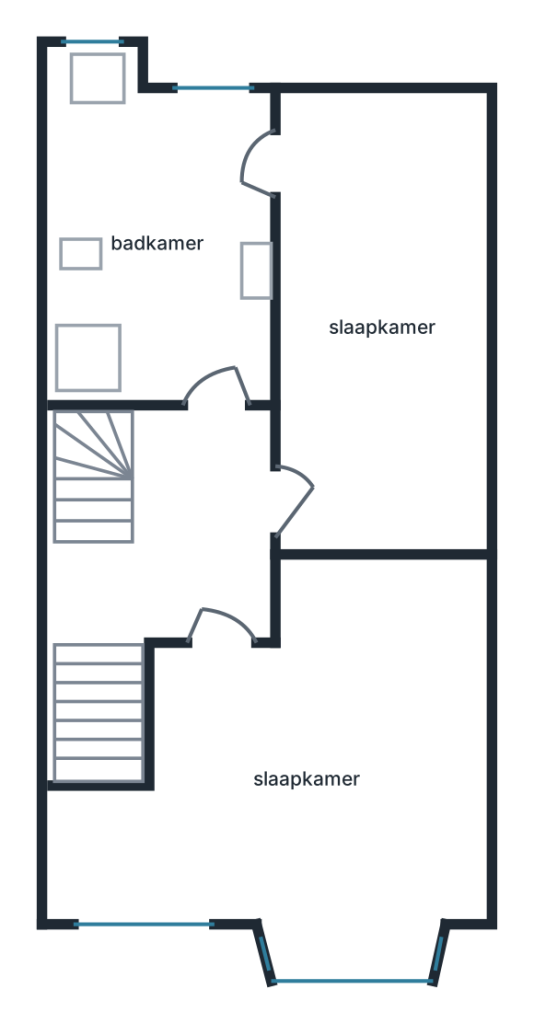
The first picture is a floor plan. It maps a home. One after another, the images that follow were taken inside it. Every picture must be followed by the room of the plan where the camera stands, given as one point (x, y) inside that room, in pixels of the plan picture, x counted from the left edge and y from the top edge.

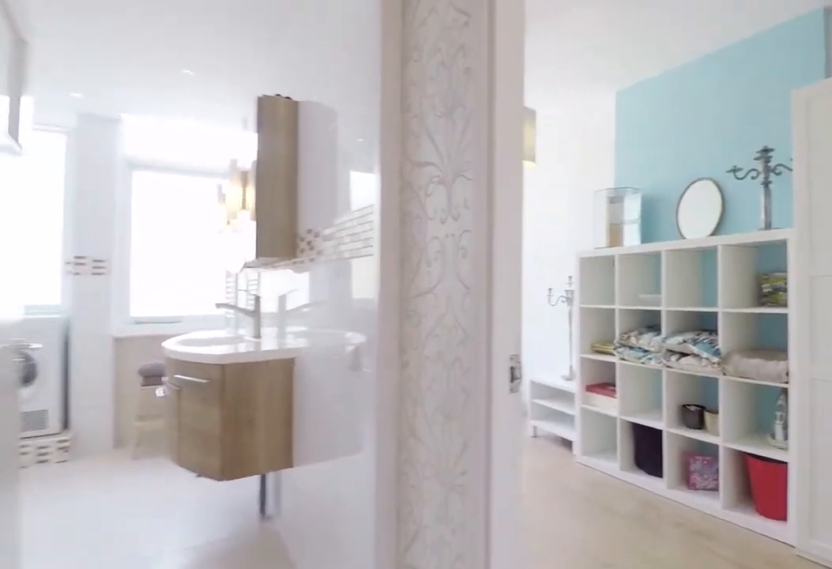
(180, 540)
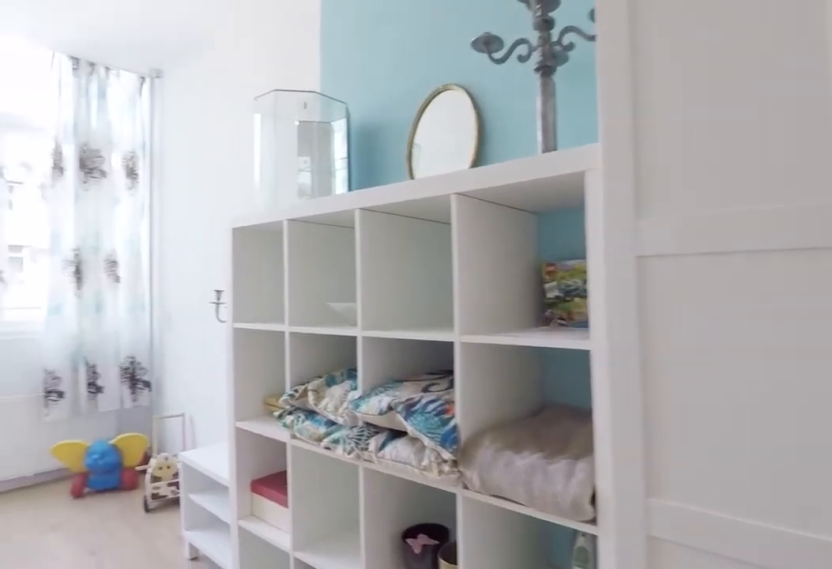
(380, 323)
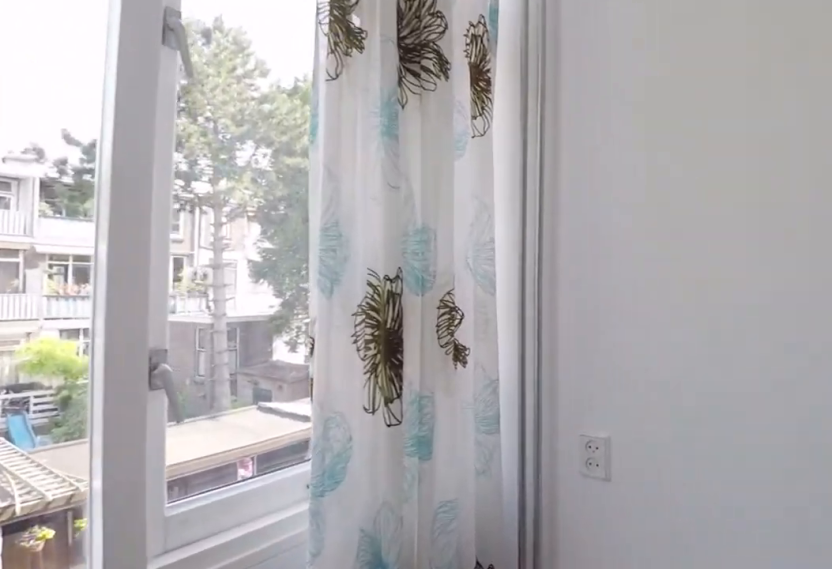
(380, 323)
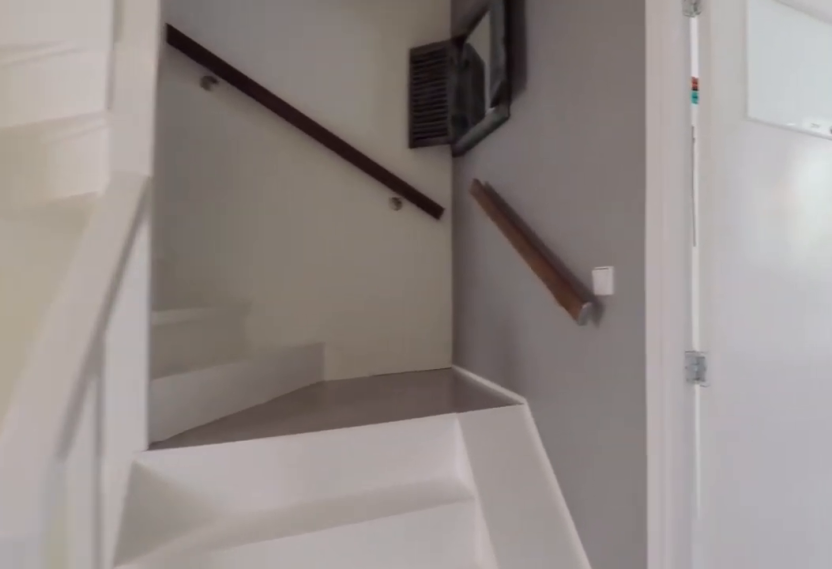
(181, 541)
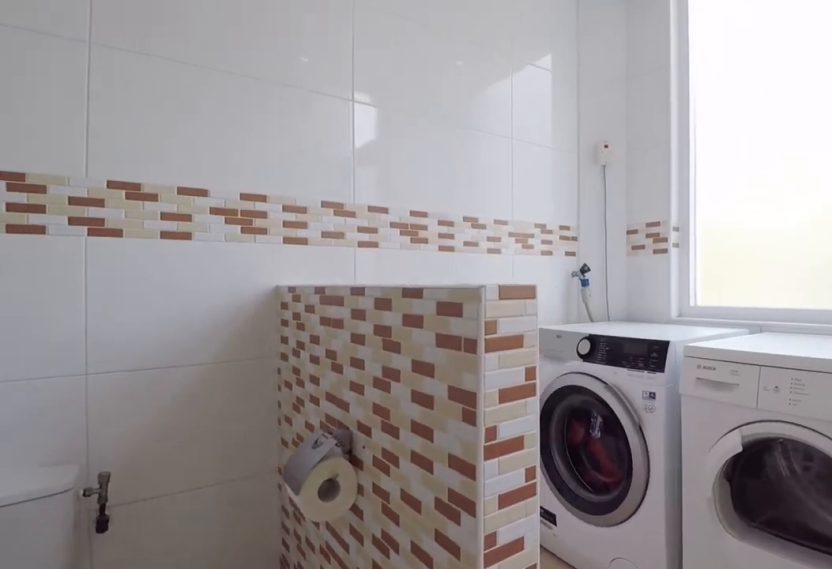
(160, 244)
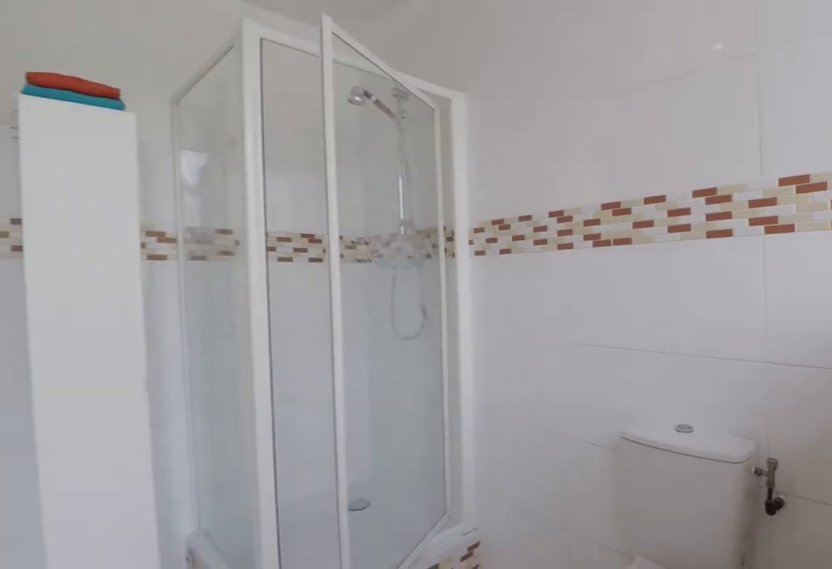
(160, 244)
